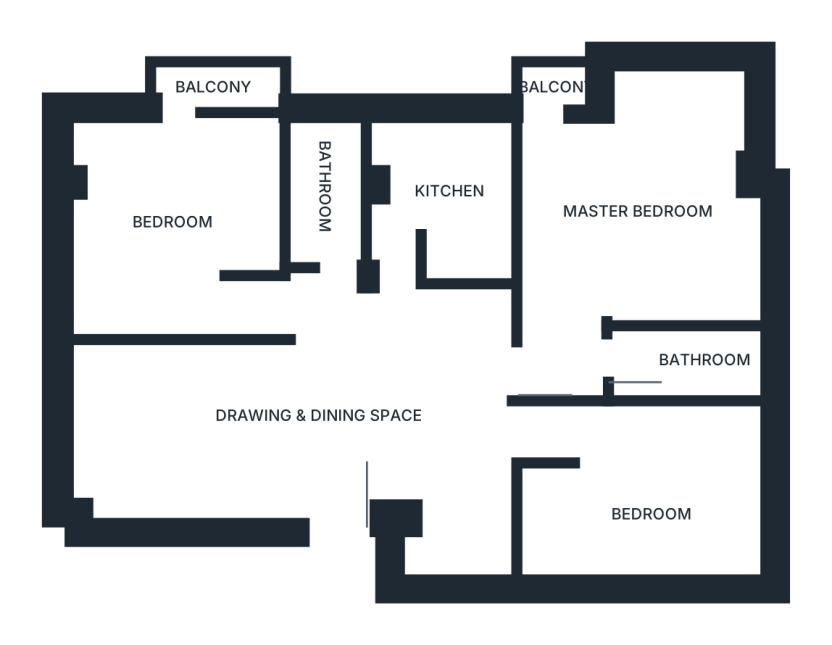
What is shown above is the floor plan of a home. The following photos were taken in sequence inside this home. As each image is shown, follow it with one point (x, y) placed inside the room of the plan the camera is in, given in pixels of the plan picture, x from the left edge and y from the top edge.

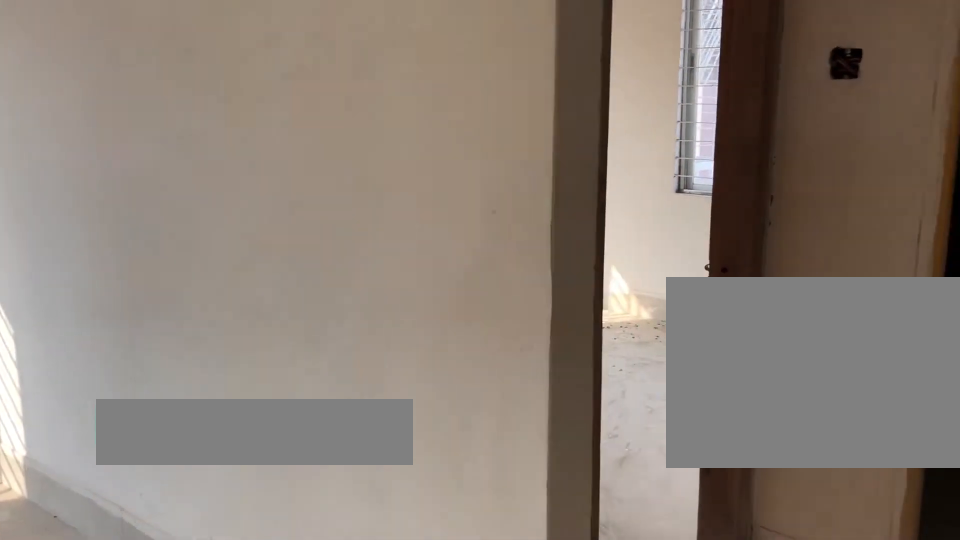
(290, 459)
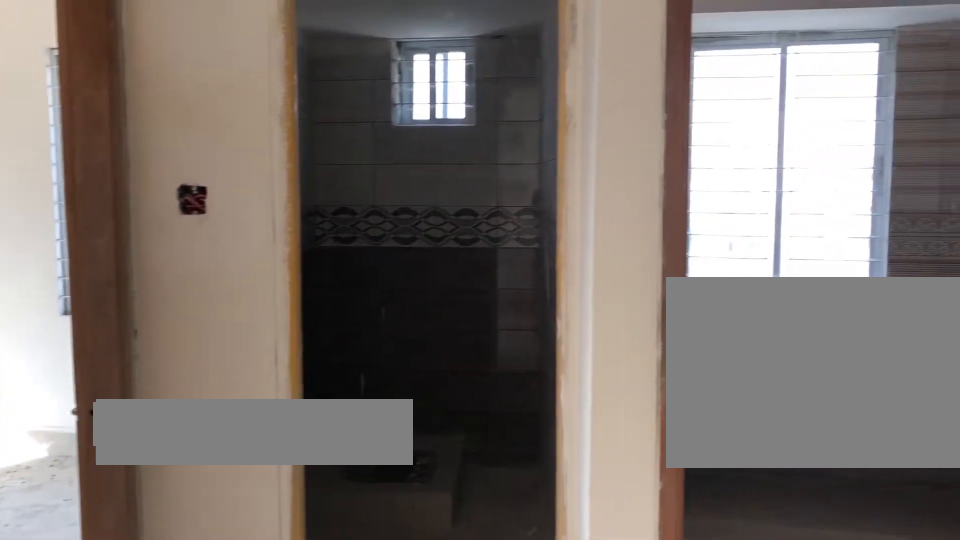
(290, 459)
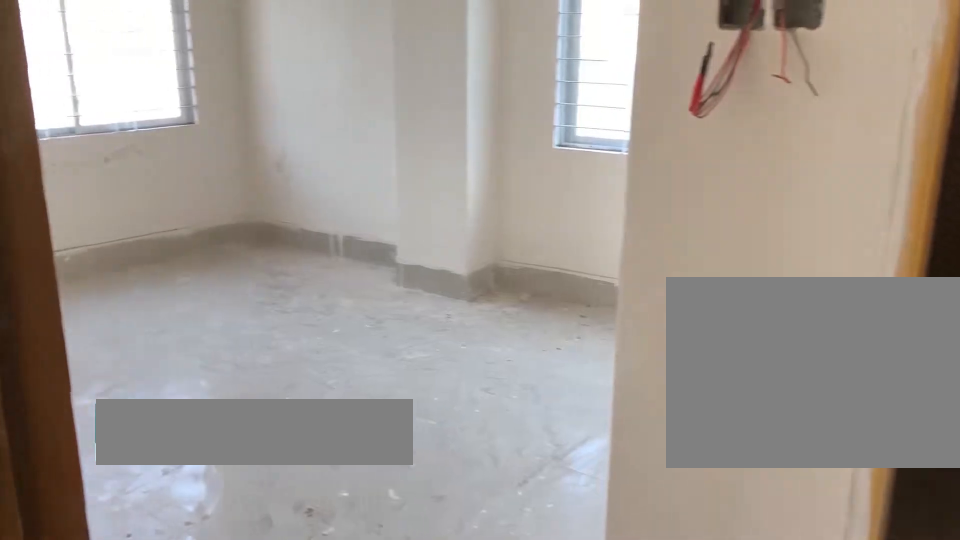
(627, 243)
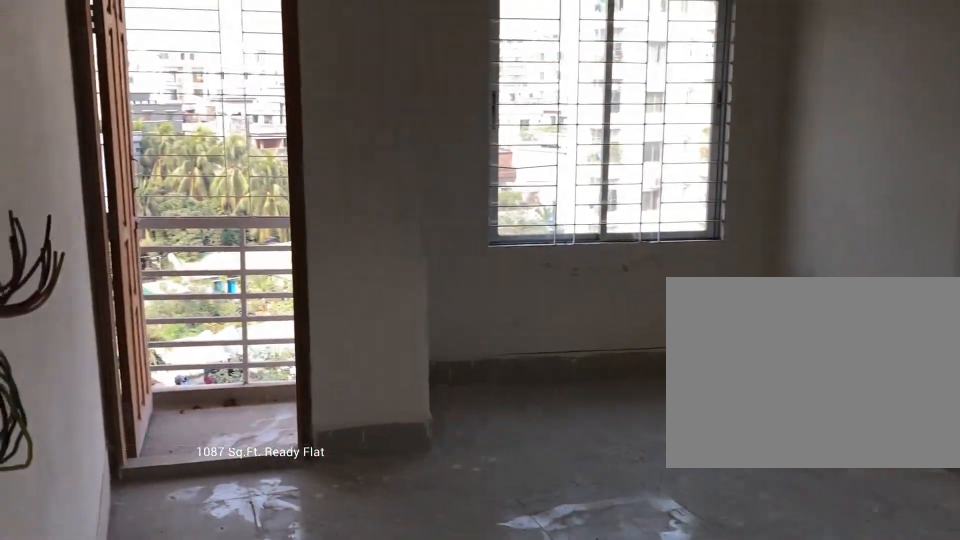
(627, 243)
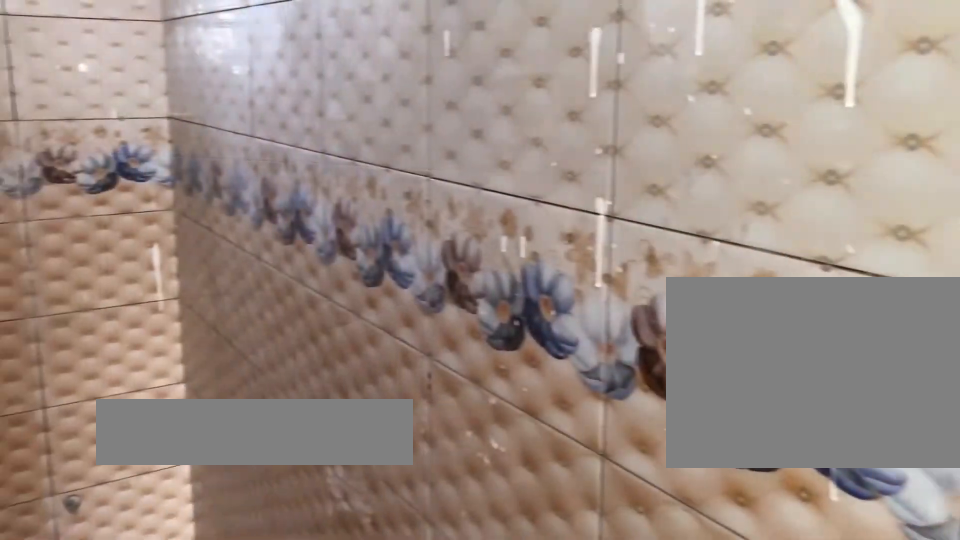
(704, 365)
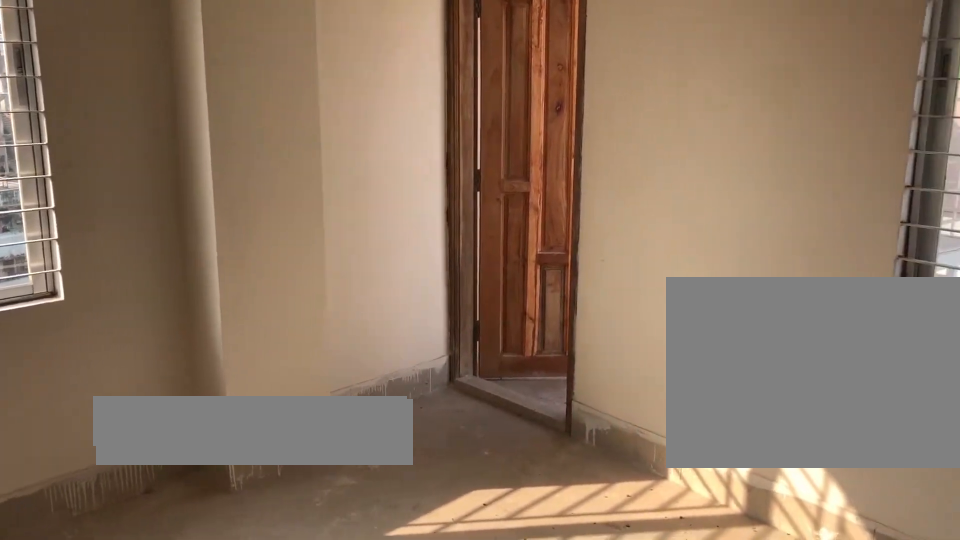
(204, 183)
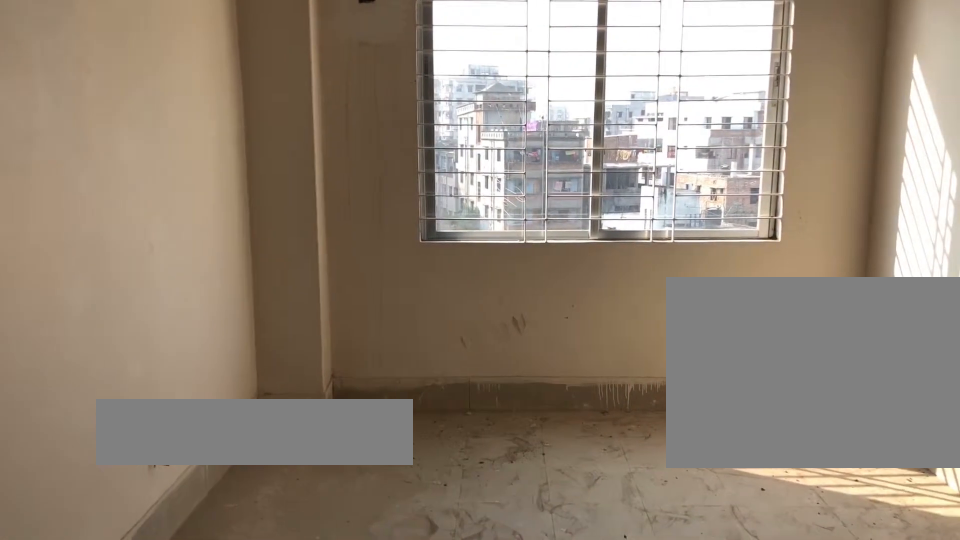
(658, 494)
